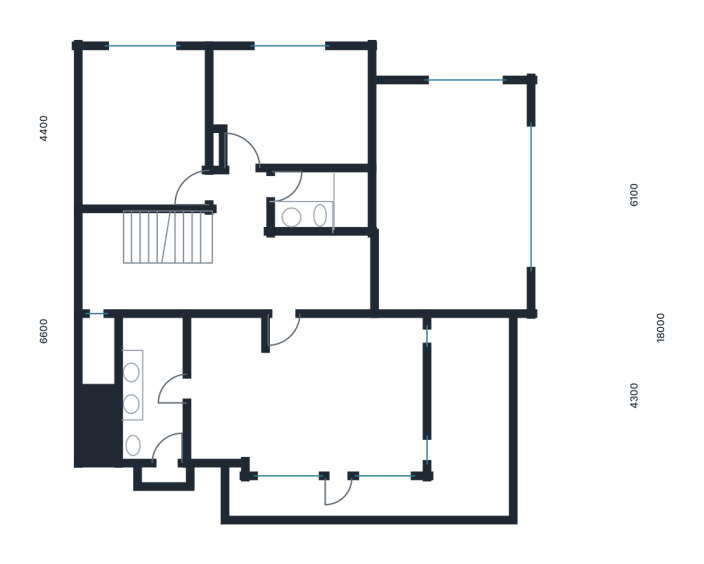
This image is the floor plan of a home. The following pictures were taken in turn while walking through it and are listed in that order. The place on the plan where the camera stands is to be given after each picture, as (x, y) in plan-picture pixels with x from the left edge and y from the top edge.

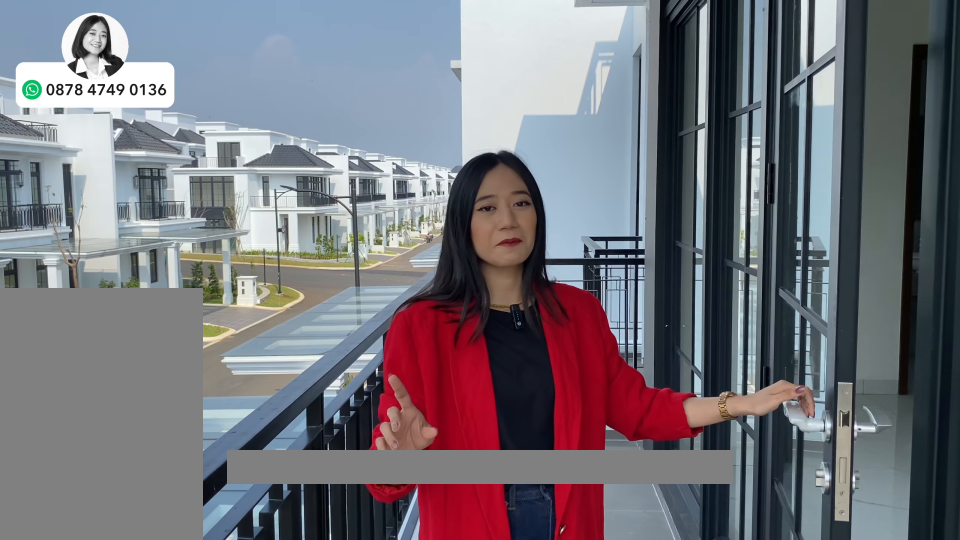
(369, 501)
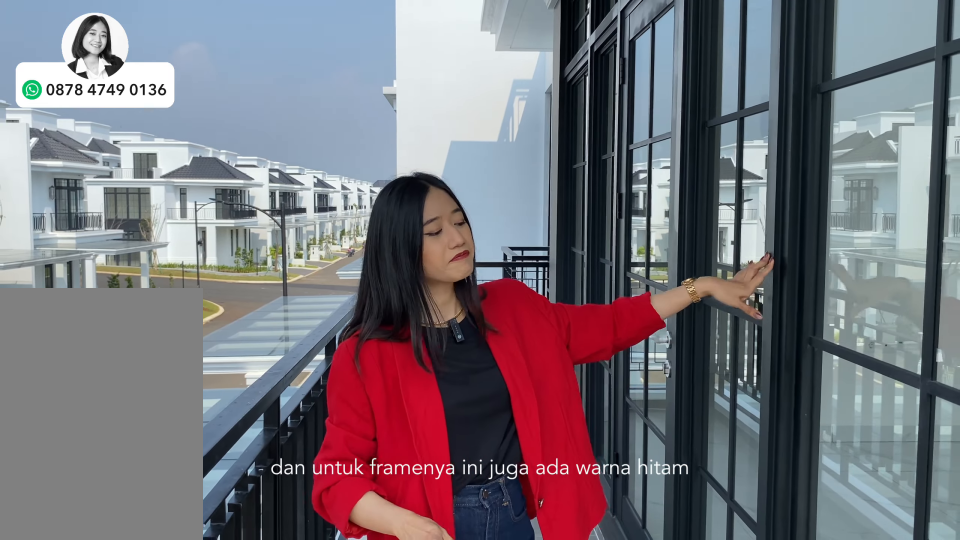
(369, 501)
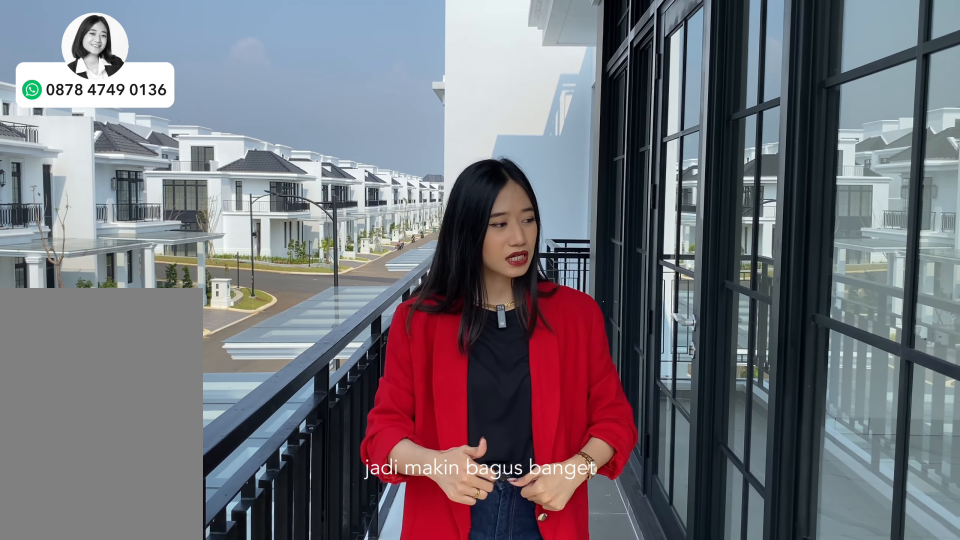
(369, 501)
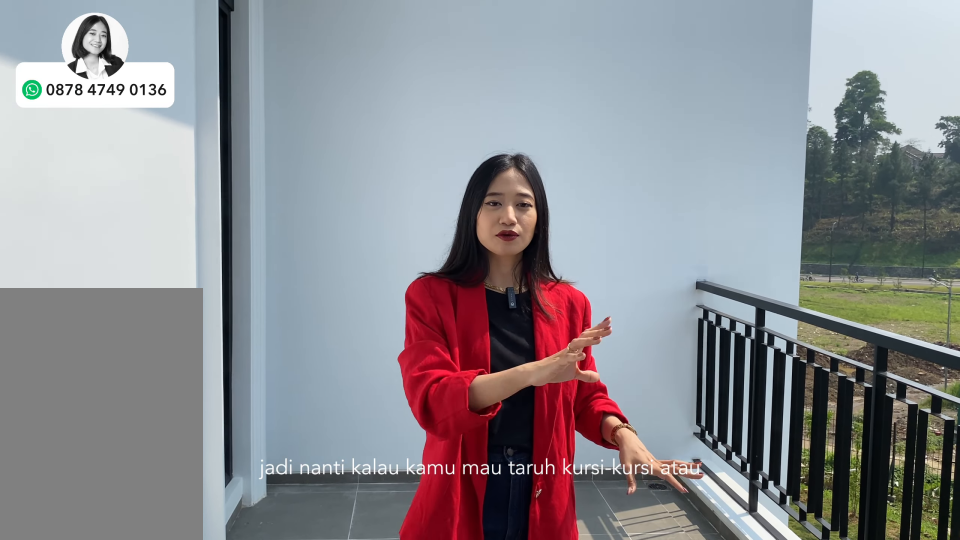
(479, 405)
